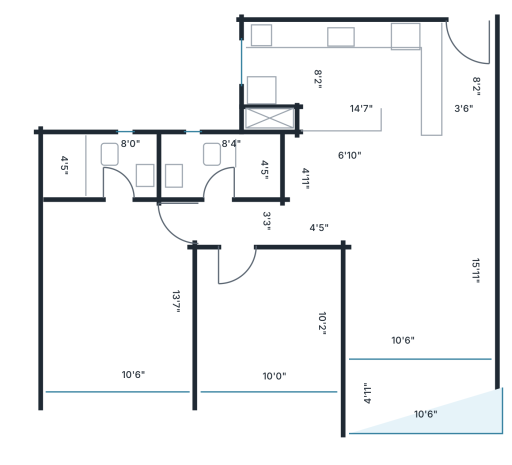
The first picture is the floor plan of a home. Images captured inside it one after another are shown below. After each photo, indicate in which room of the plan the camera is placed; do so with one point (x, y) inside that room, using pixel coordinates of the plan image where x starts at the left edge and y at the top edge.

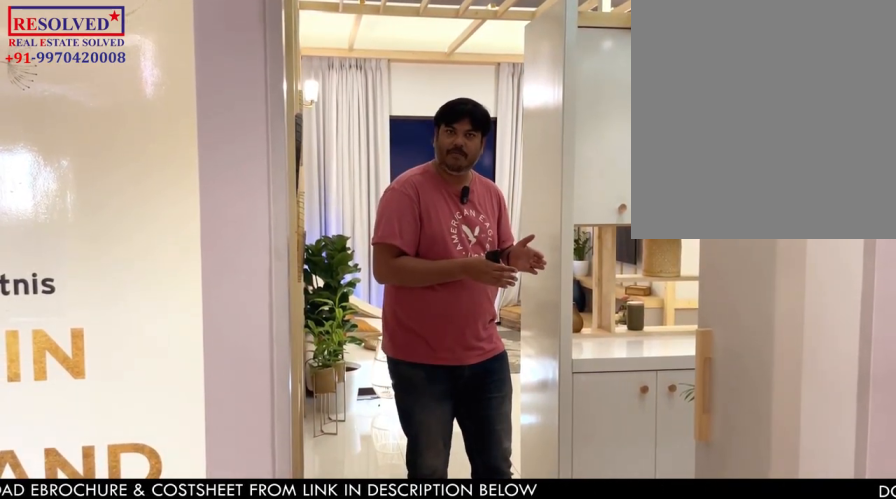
(468, 76)
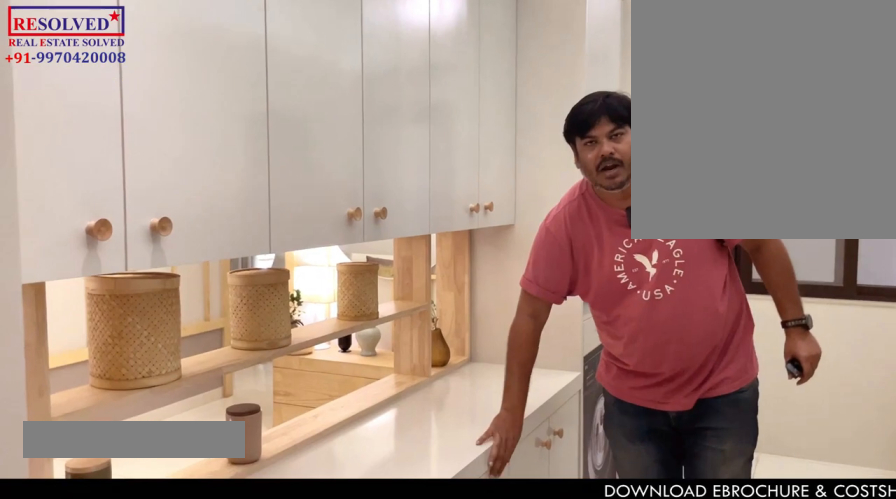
(344, 75)
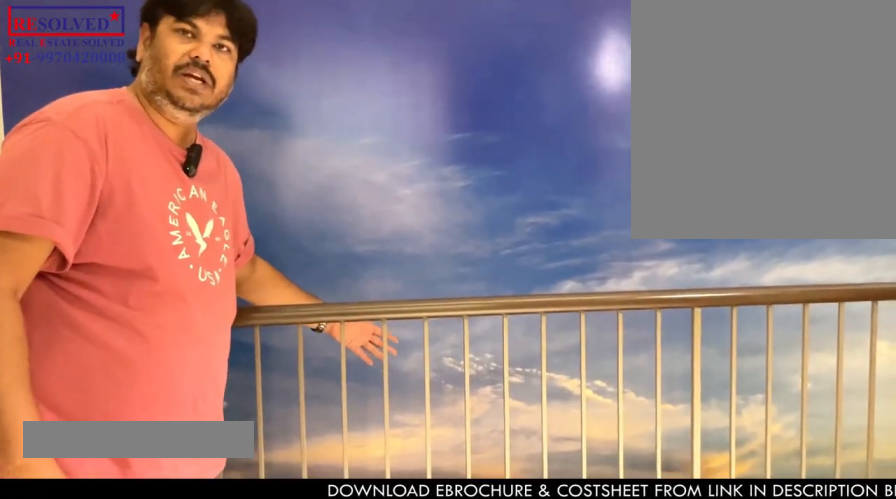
(419, 394)
